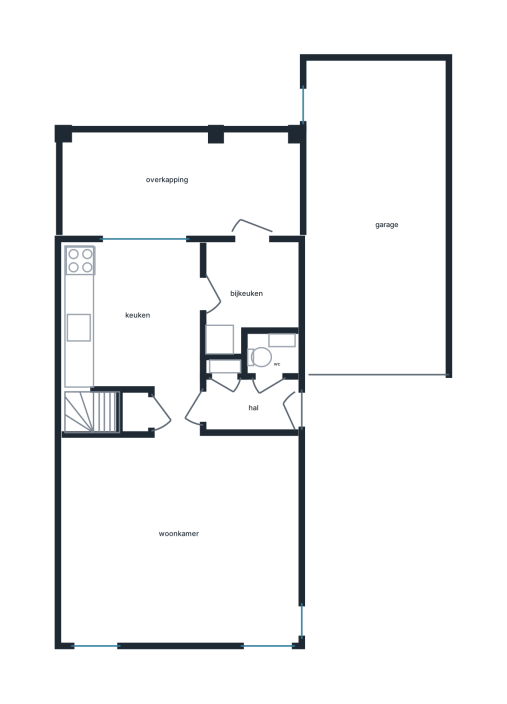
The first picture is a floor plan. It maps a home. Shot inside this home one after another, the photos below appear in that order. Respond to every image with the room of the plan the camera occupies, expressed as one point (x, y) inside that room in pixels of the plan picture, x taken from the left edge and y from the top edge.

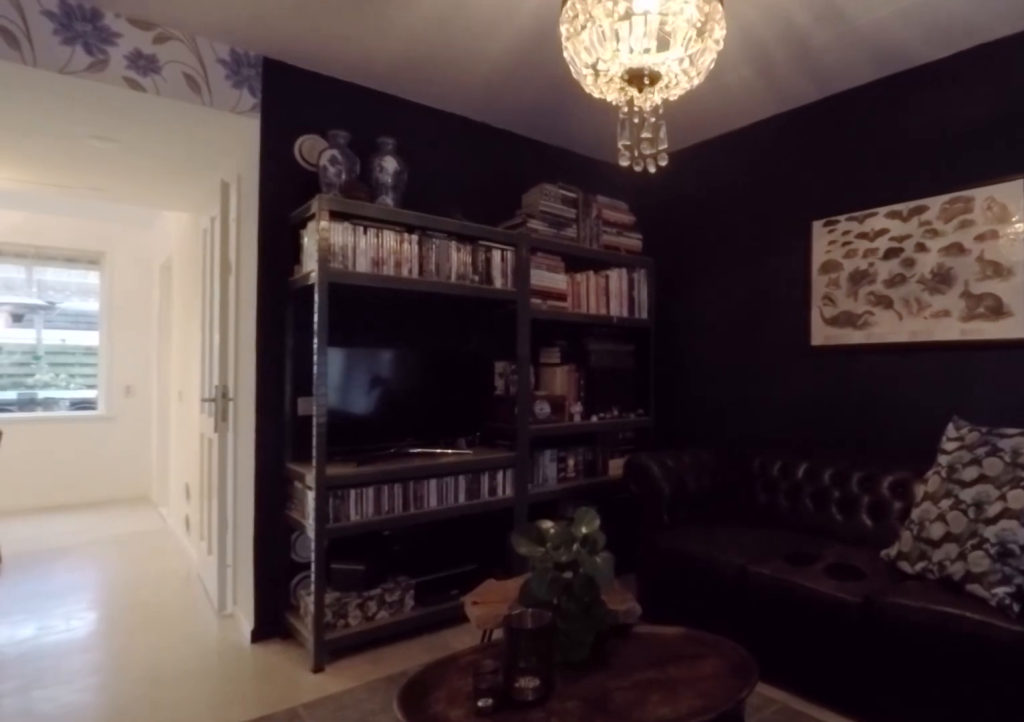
(179, 533)
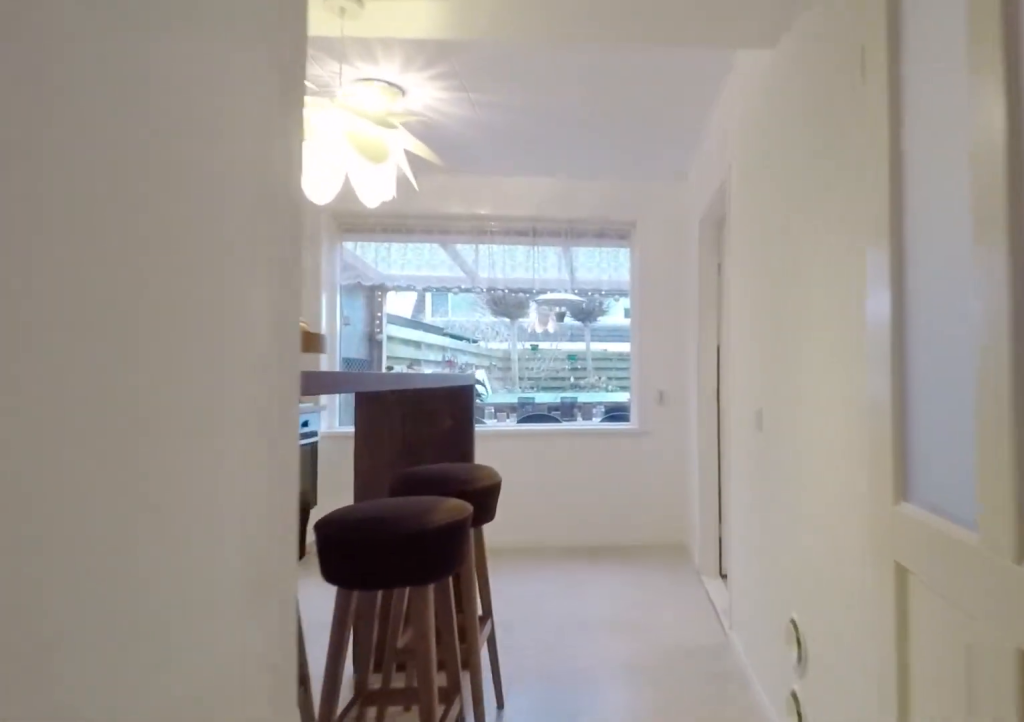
(179, 533)
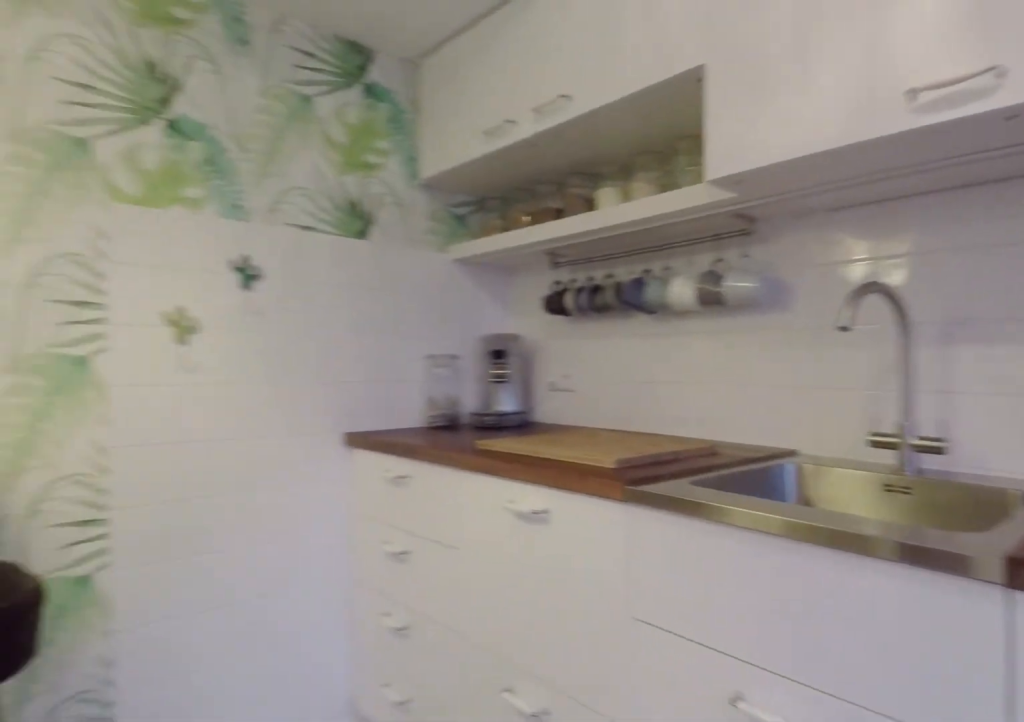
(133, 316)
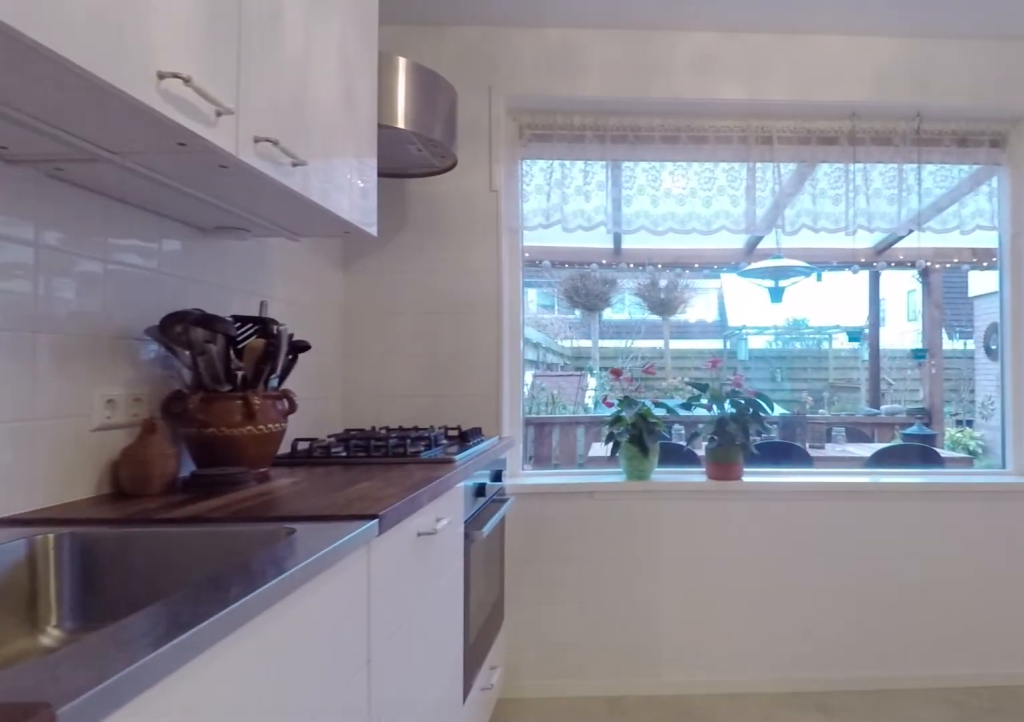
(133, 316)
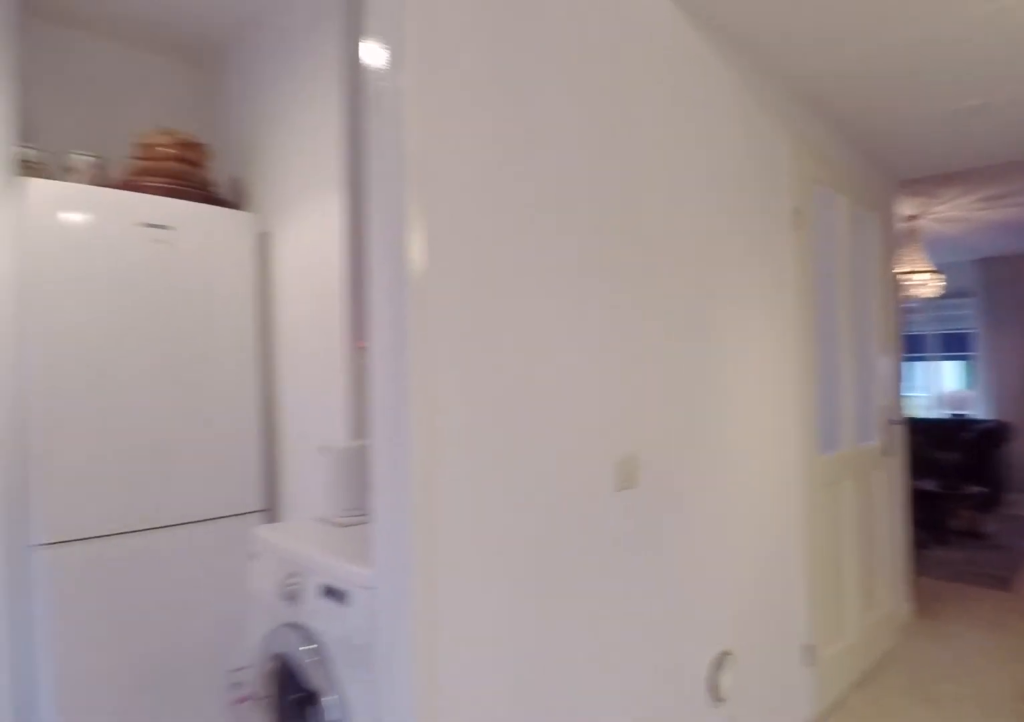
(133, 316)
